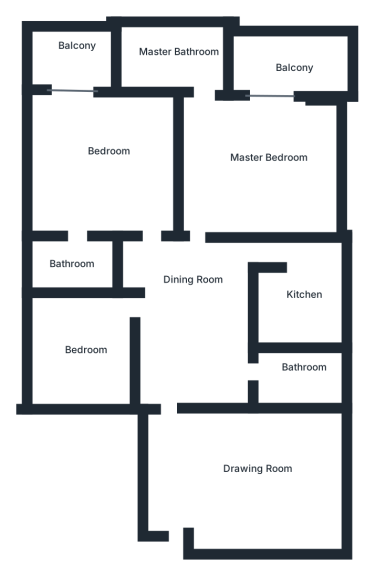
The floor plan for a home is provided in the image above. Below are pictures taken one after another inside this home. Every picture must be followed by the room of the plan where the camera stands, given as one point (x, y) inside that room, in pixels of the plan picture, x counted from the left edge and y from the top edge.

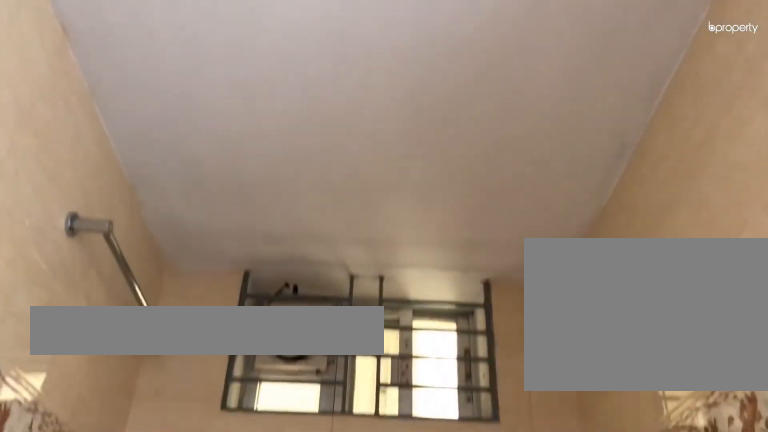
(69, 266)
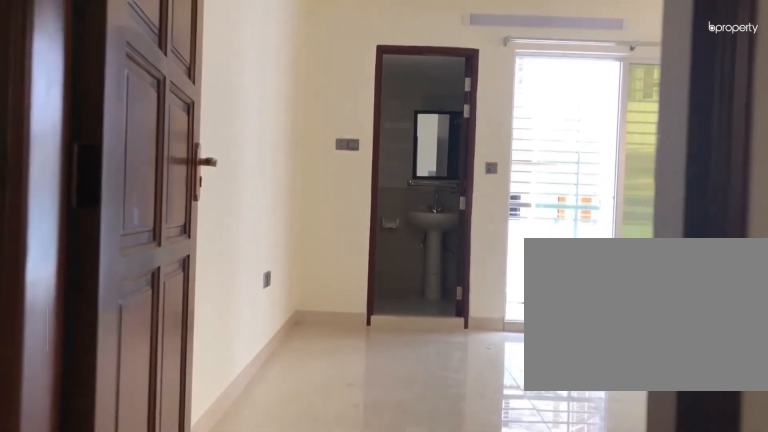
(245, 158)
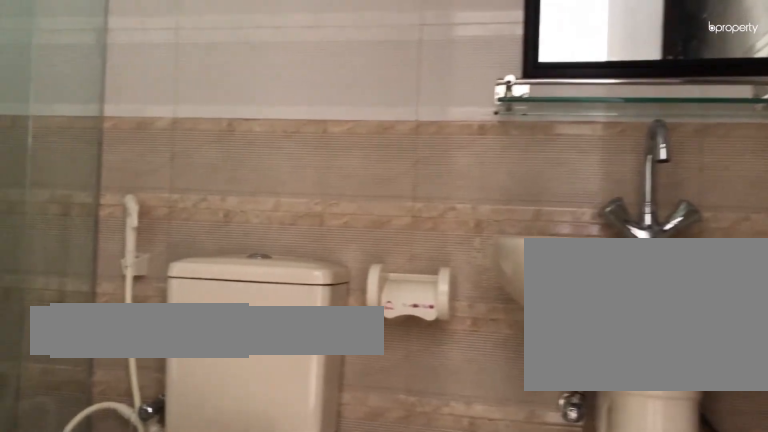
(182, 59)
